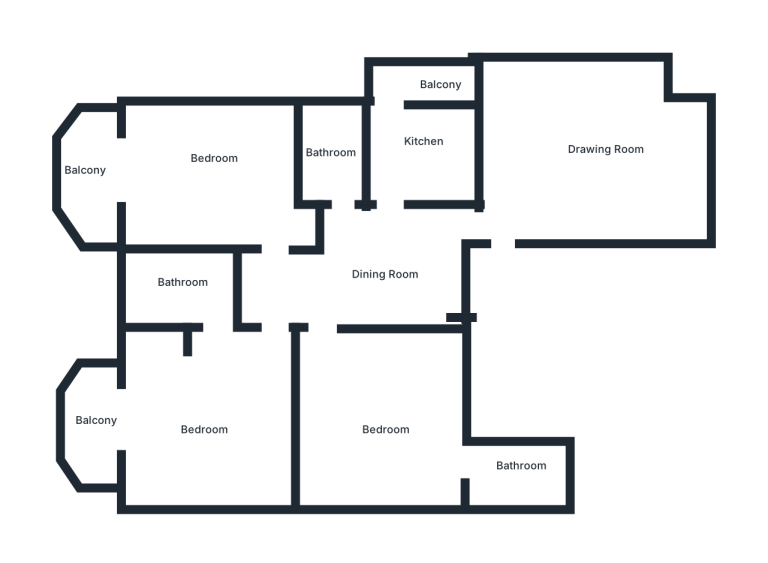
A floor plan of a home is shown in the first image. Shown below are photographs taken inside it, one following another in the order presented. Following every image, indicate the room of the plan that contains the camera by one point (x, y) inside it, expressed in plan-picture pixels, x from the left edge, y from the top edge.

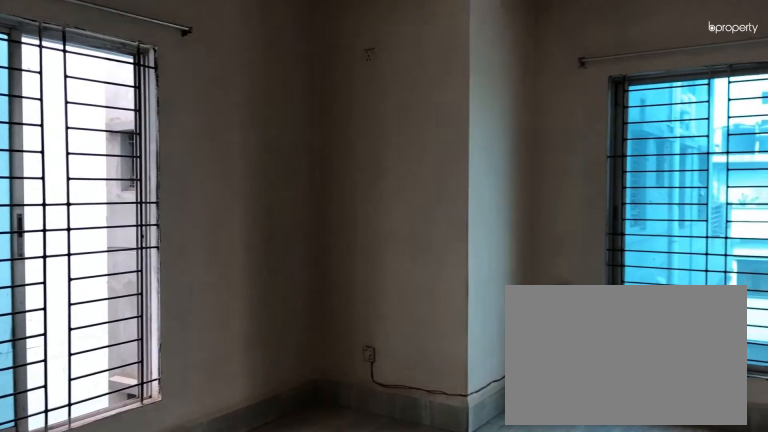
(597, 149)
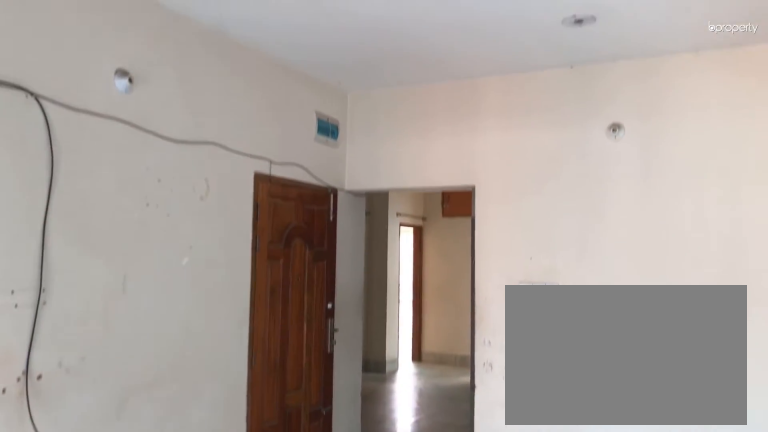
(597, 149)
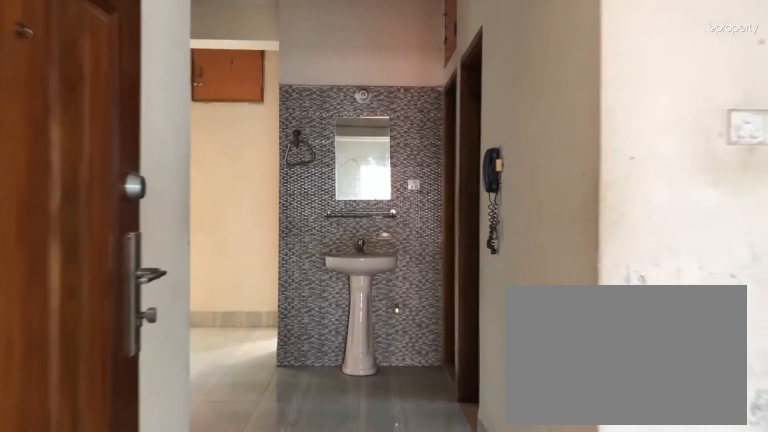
(459, 239)
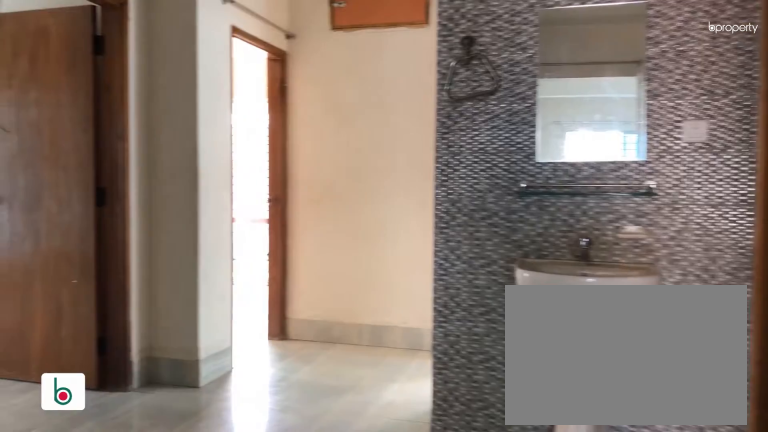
(382, 281)
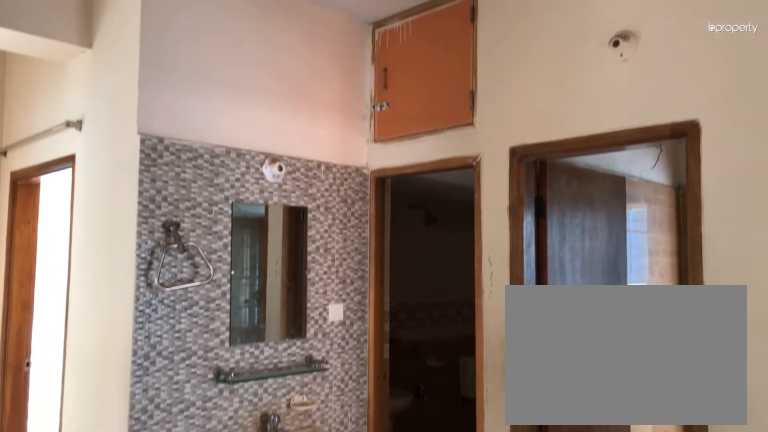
(376, 284)
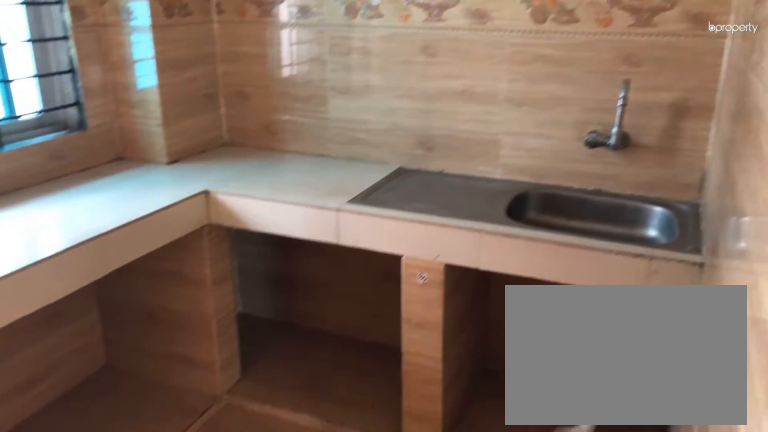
(415, 140)
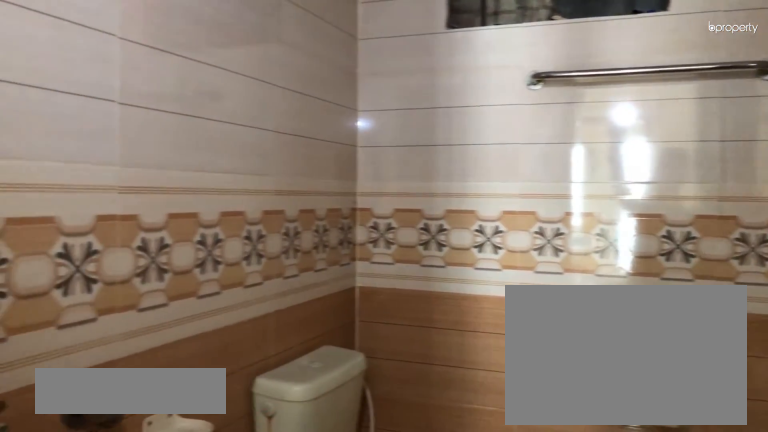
(328, 153)
